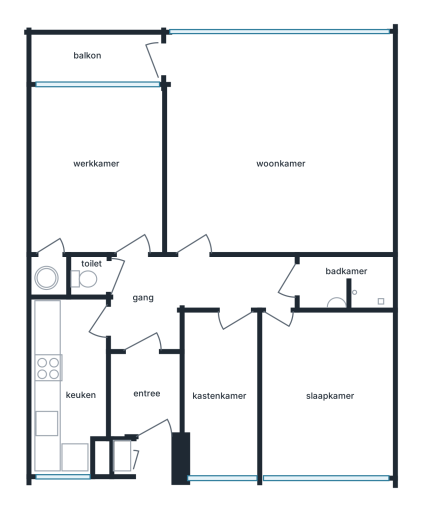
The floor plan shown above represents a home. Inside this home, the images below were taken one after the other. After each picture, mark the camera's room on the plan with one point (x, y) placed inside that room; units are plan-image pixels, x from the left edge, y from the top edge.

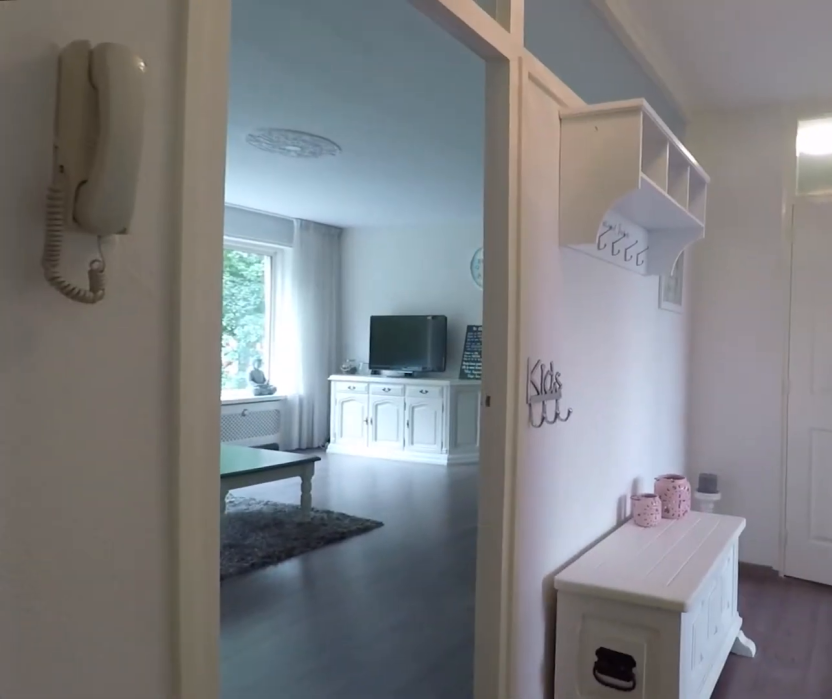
(190, 292)
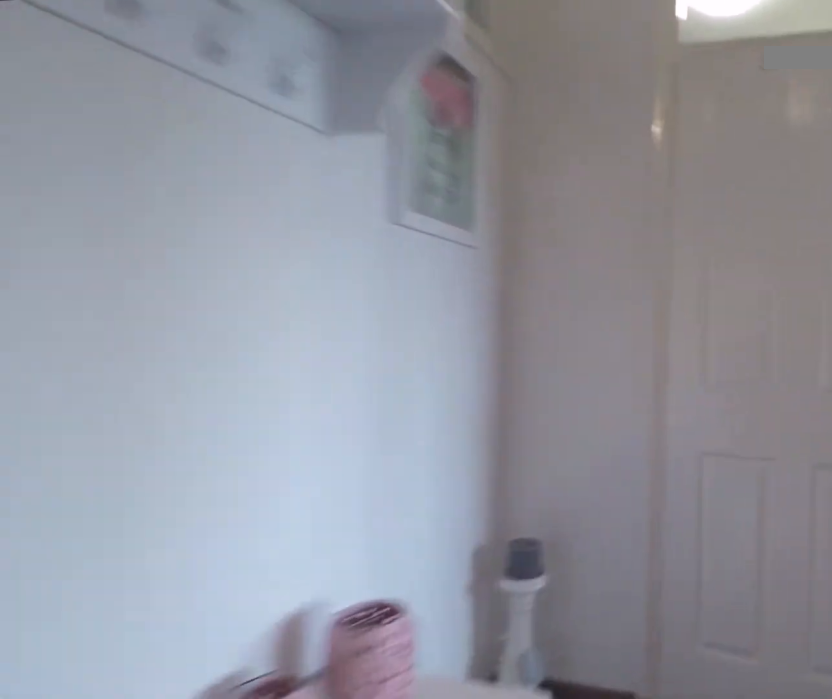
(190, 292)
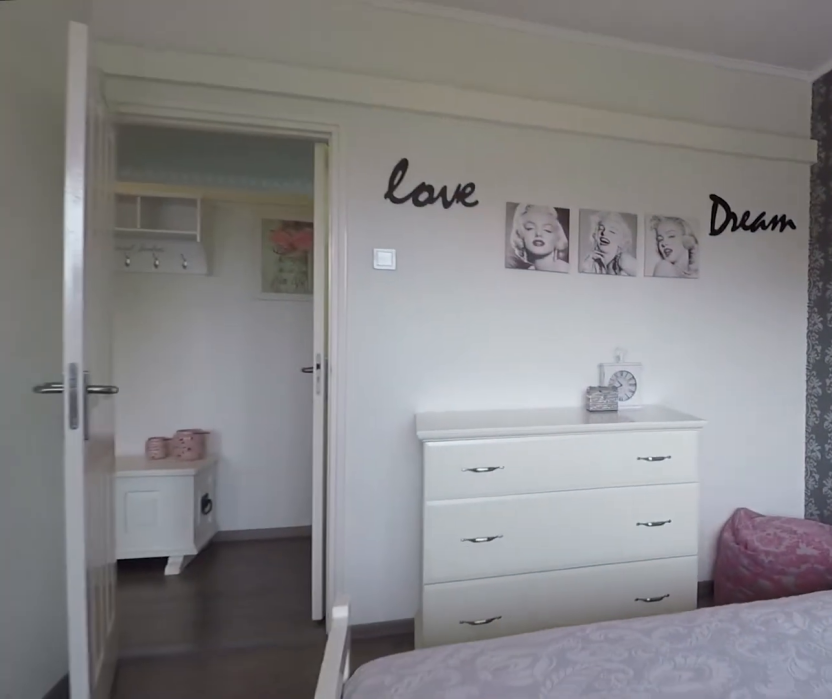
(325, 394)
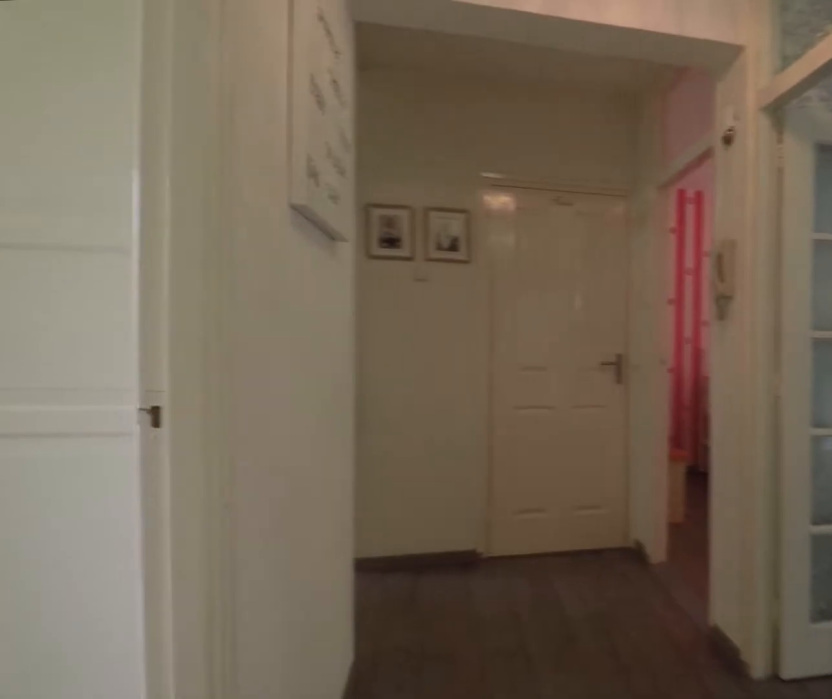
(190, 292)
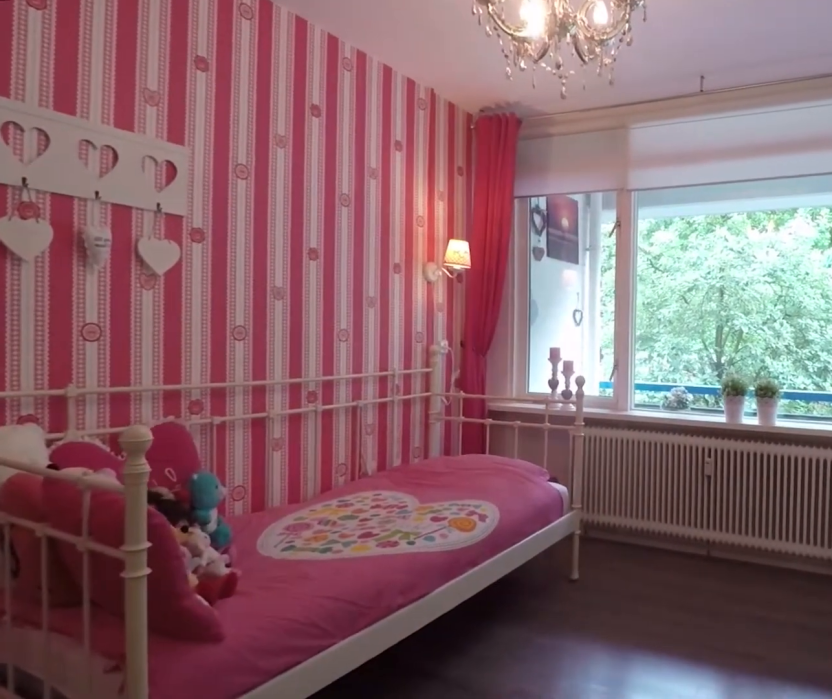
(98, 173)
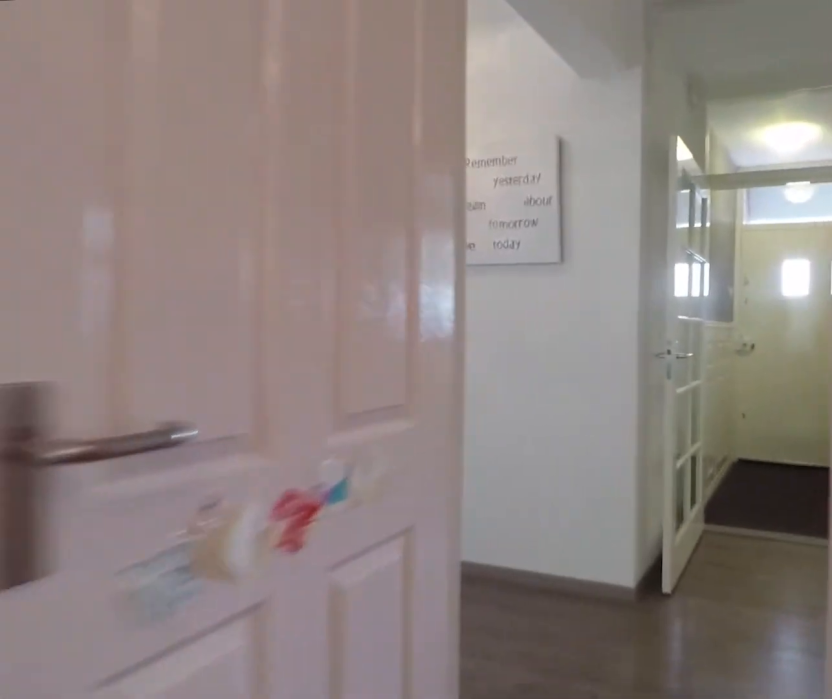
(98, 173)
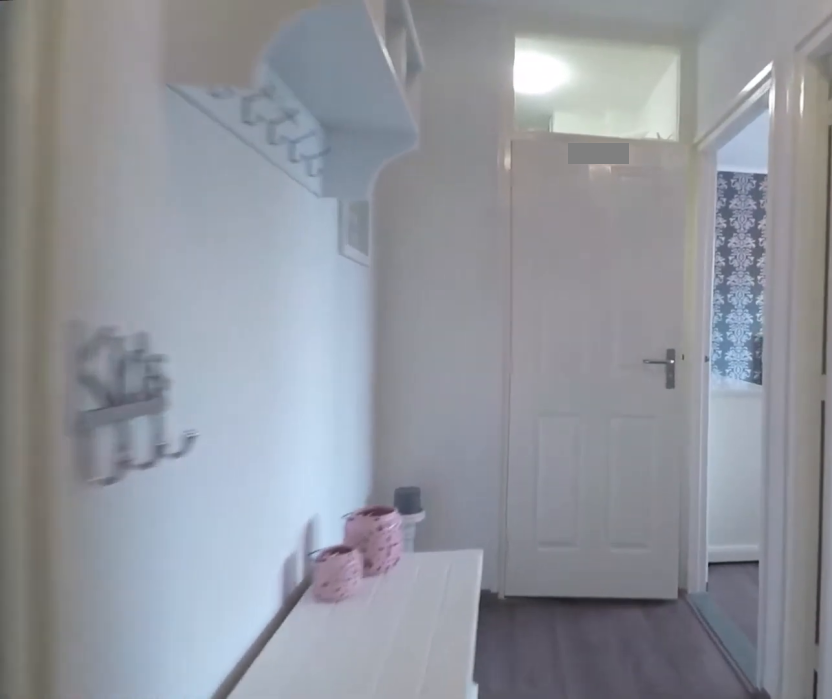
(190, 292)
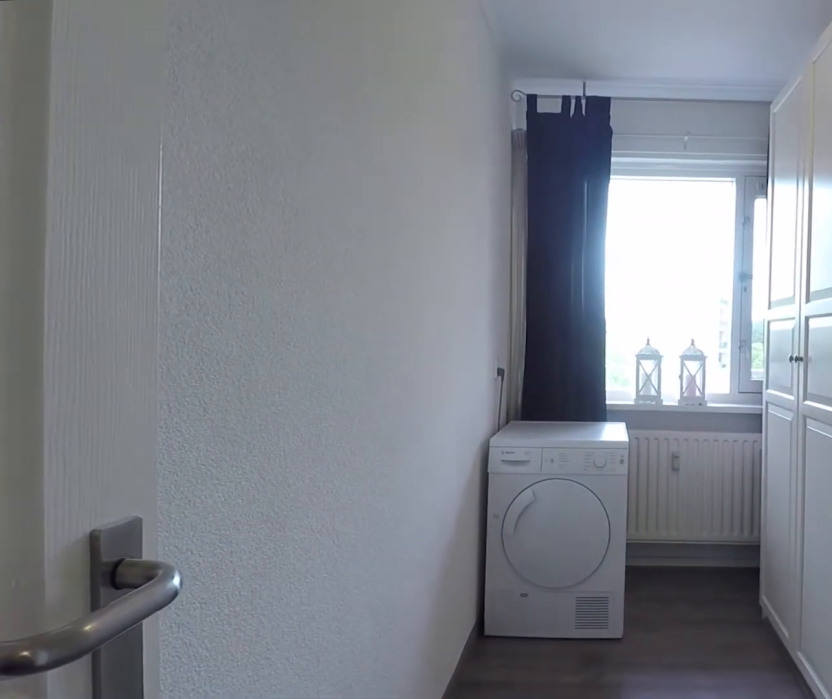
(221, 393)
